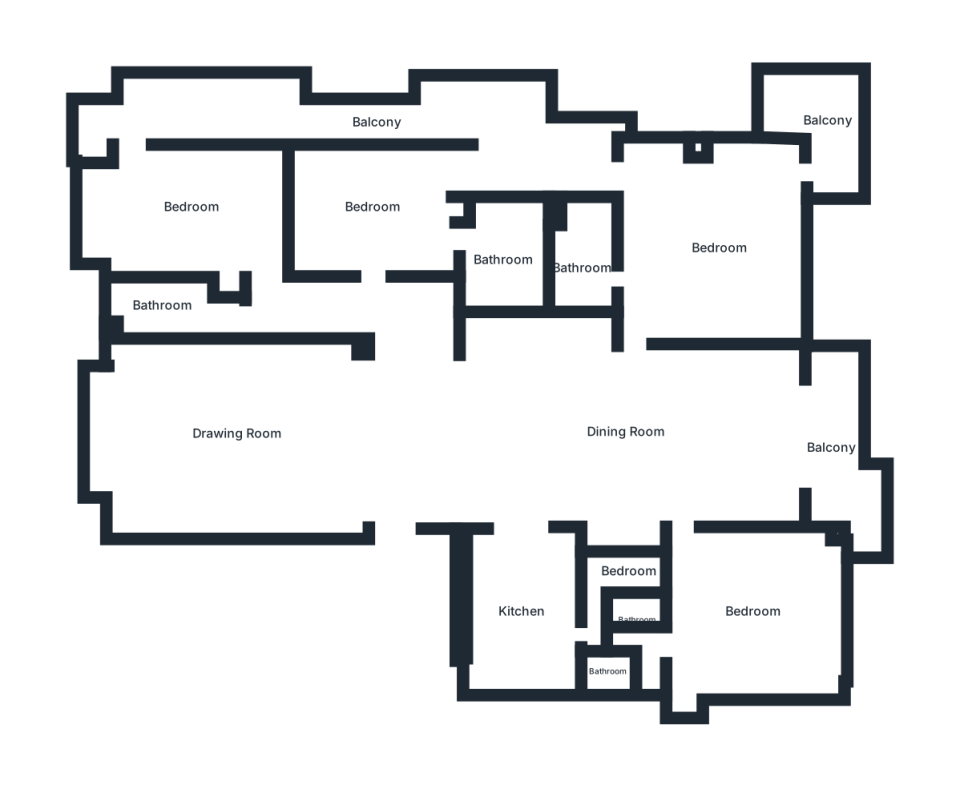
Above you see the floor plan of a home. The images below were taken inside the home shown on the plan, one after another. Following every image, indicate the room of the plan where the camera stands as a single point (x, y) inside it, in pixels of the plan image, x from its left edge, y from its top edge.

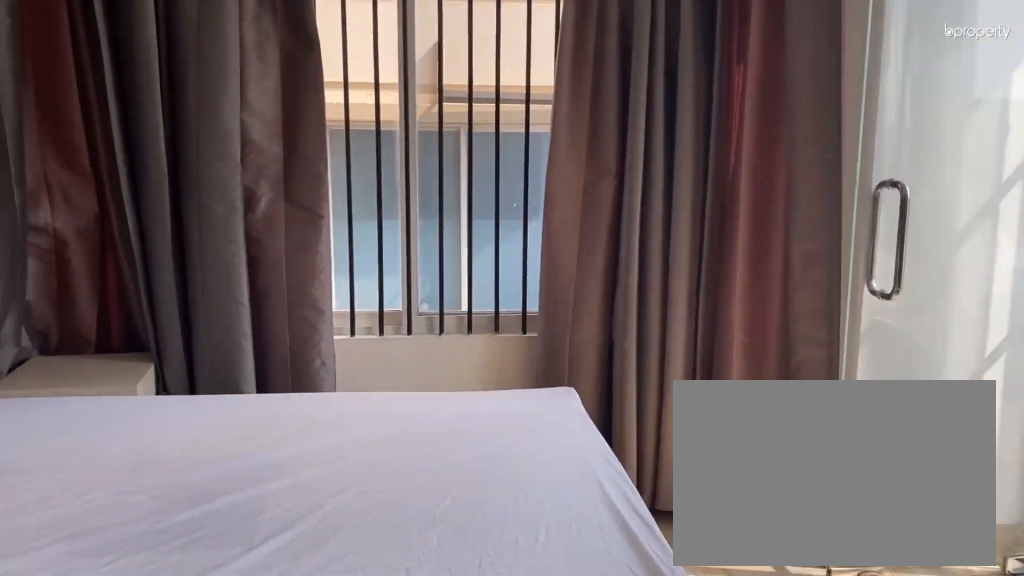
(189, 211)
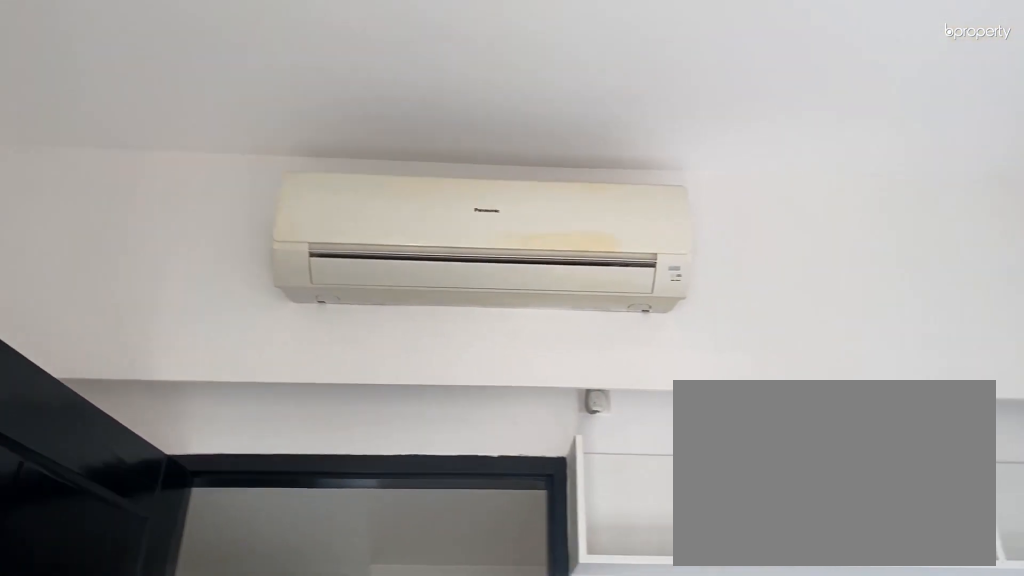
(370, 206)
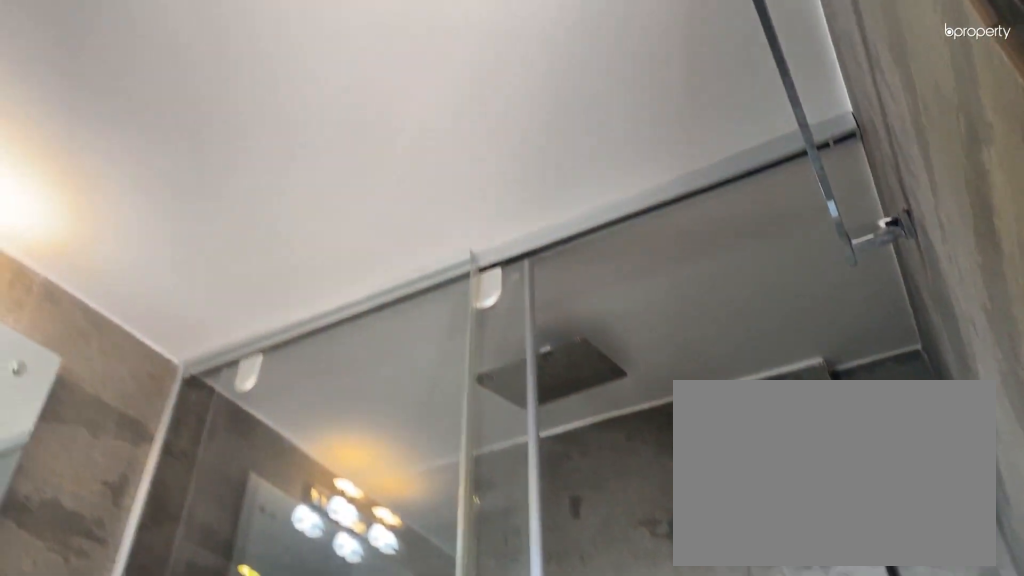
(501, 261)
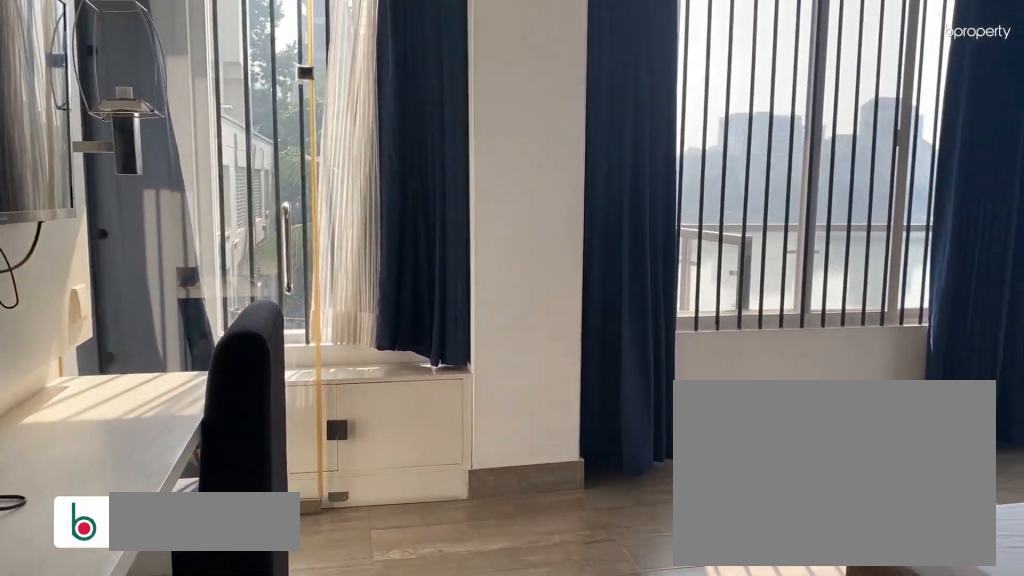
(707, 251)
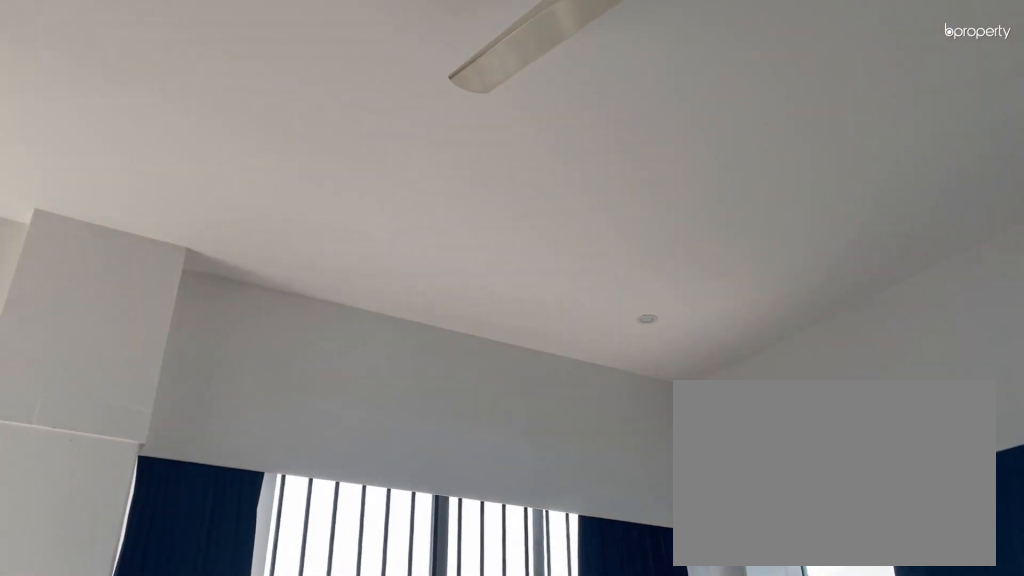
(707, 251)
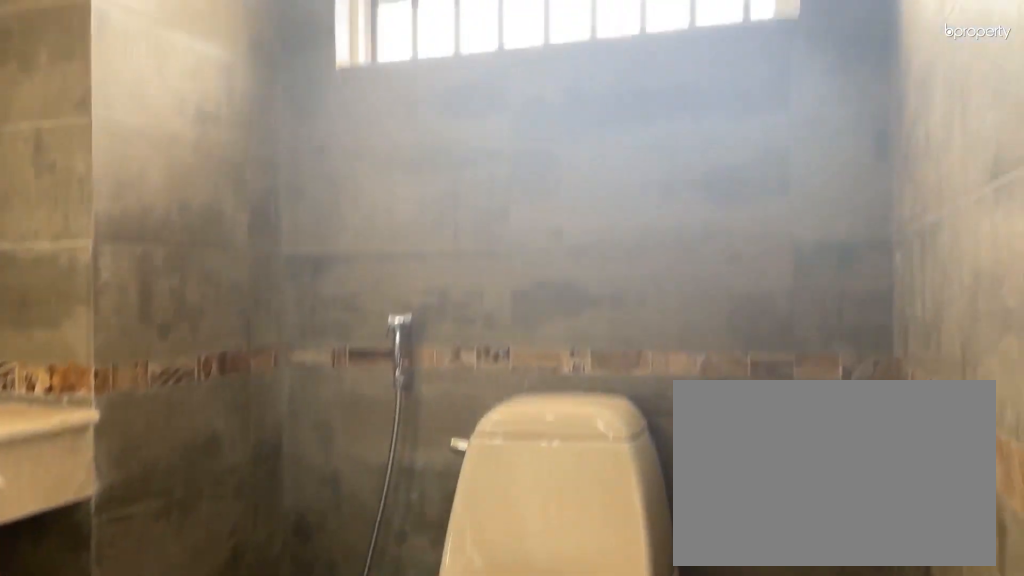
(576, 266)
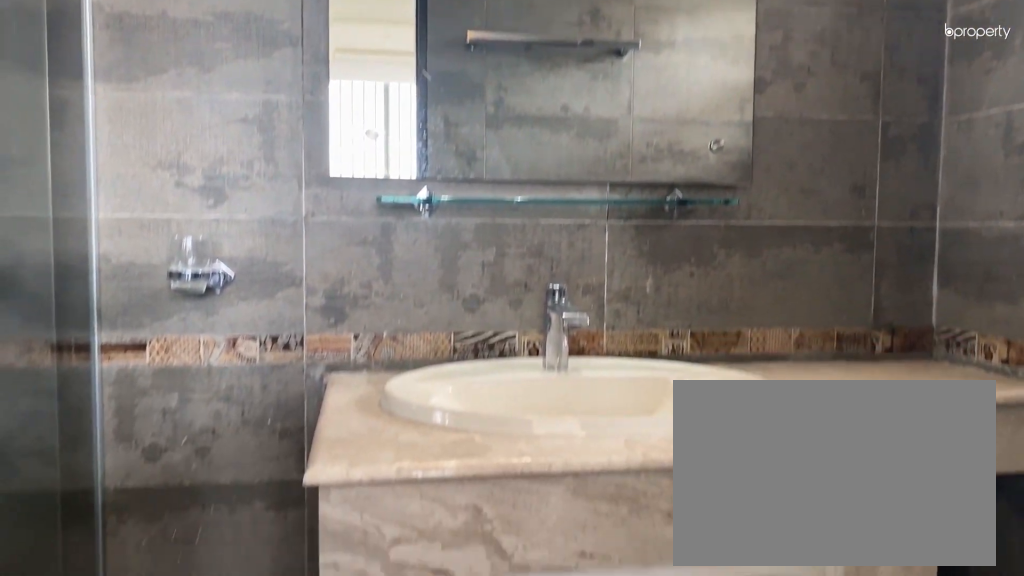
(576, 266)
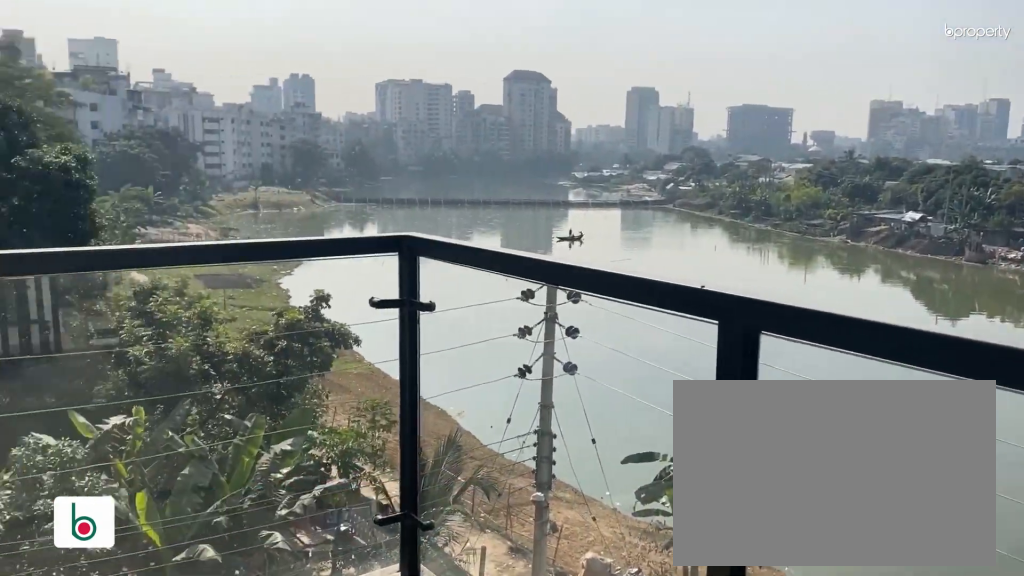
(827, 120)
